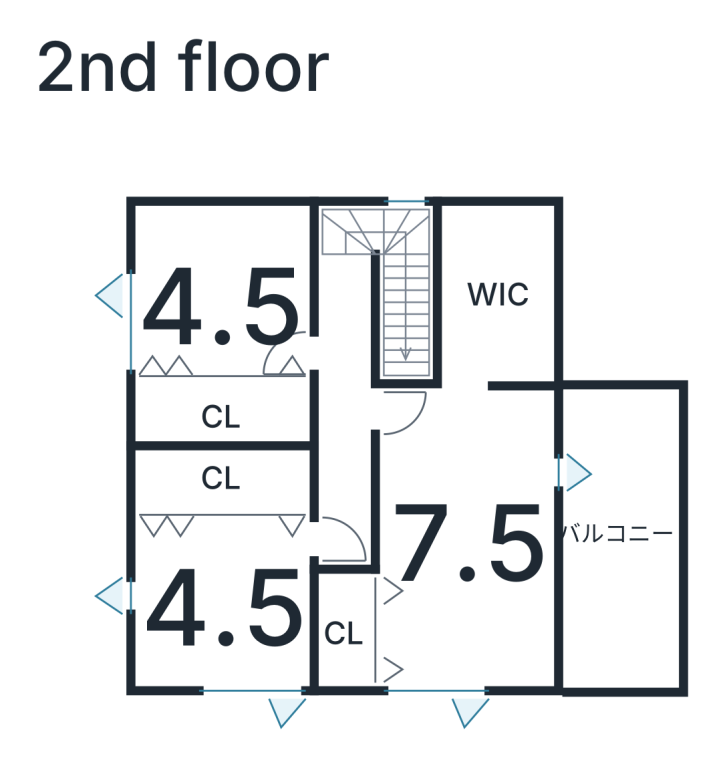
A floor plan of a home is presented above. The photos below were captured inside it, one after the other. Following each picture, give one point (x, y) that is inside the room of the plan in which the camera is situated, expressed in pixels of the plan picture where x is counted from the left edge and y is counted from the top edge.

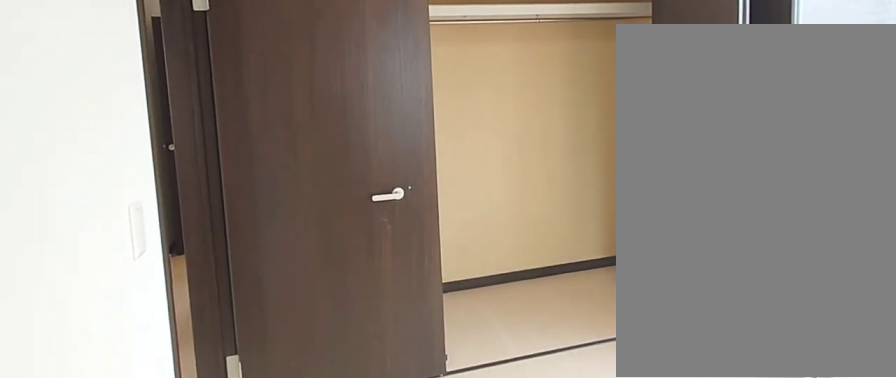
(229, 308)
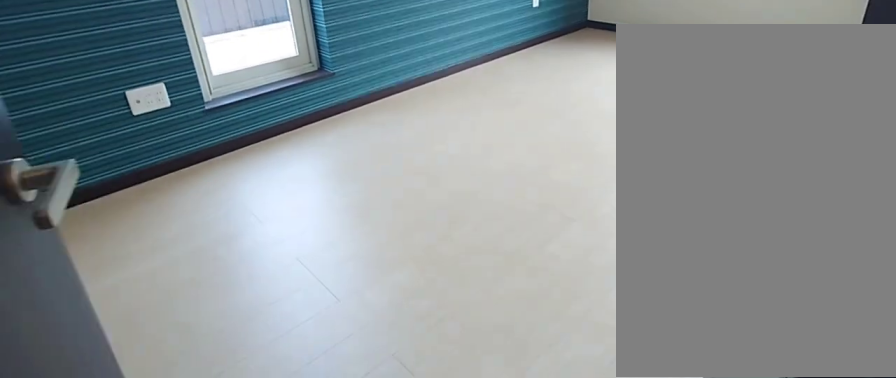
(462, 542)
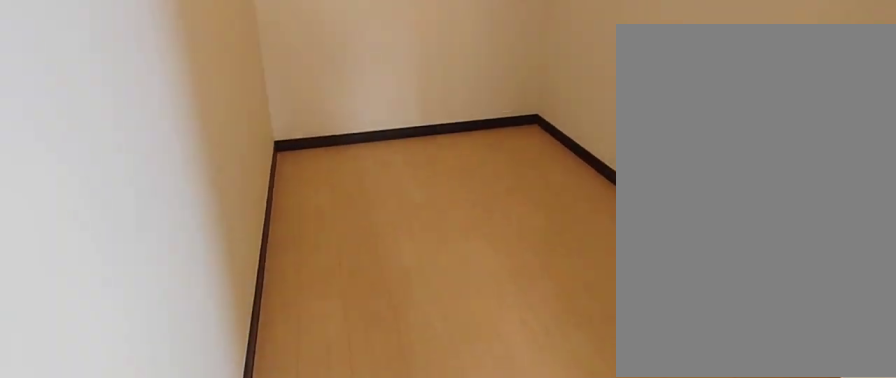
(495, 314)
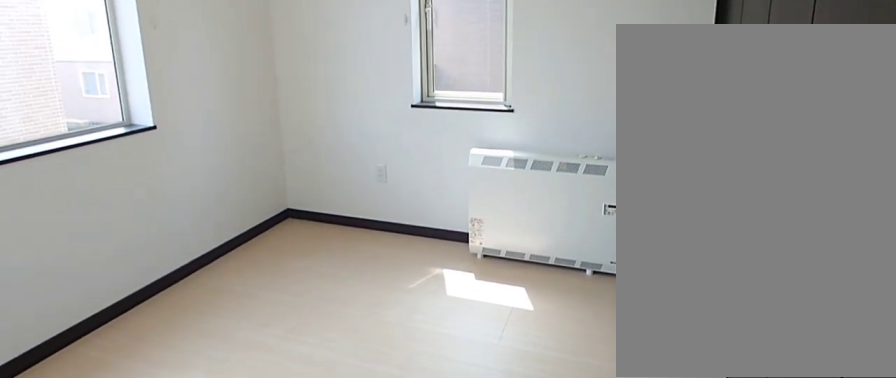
(226, 621)
